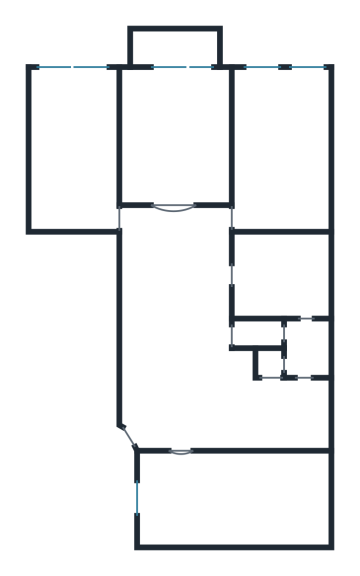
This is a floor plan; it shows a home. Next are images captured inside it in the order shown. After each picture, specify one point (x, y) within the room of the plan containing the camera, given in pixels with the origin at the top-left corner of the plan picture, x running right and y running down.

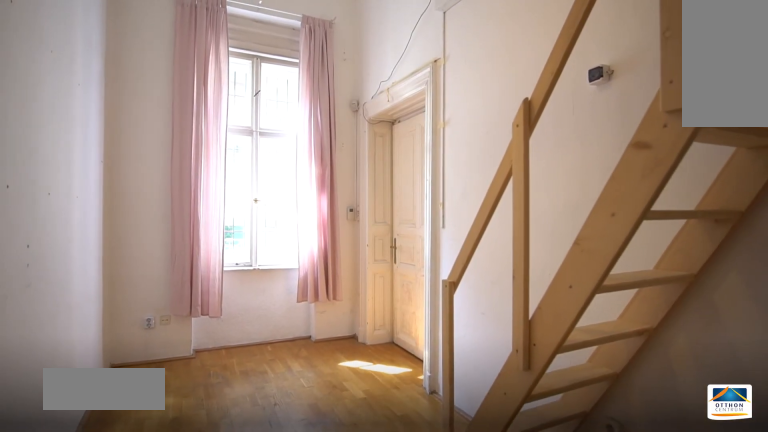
(222, 503)
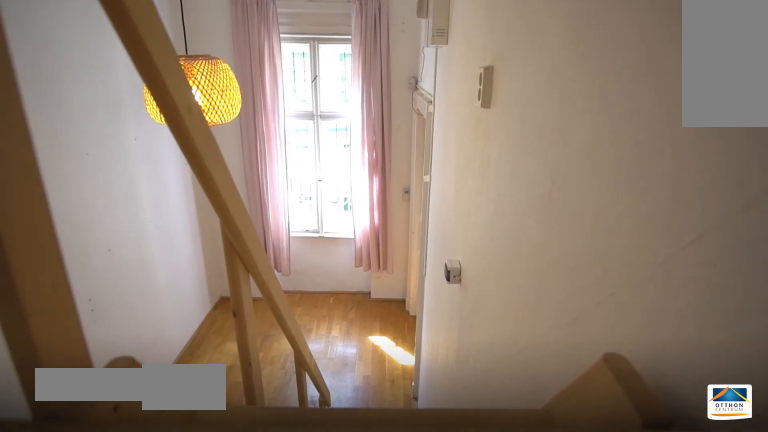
(304, 495)
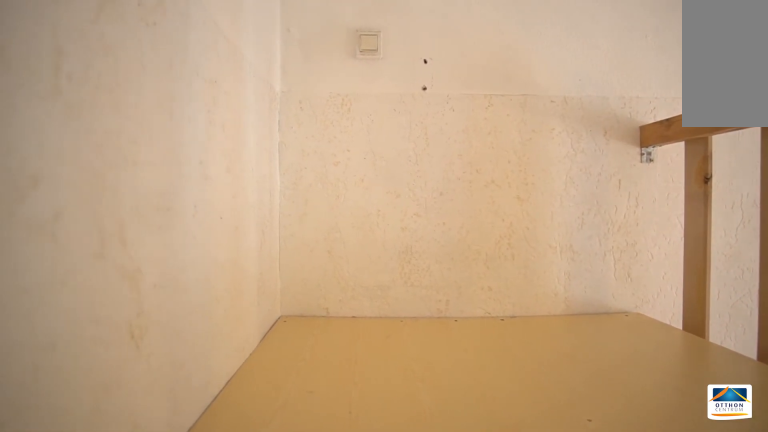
(303, 495)
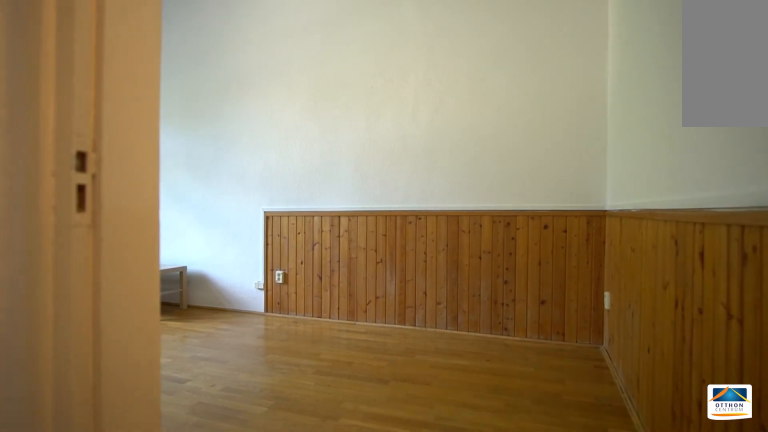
(290, 155)
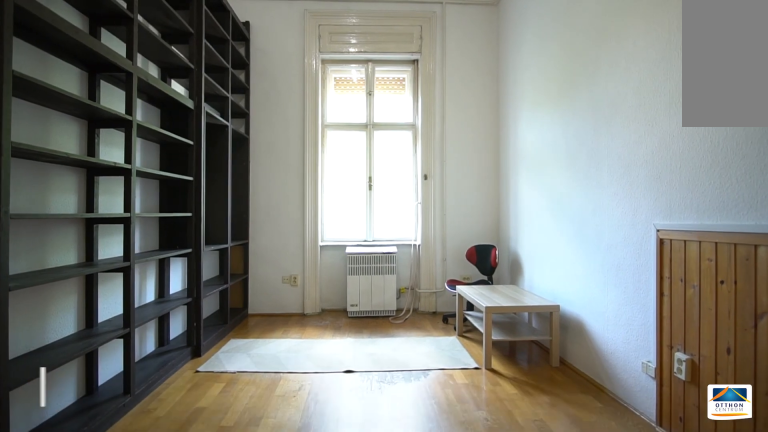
(290, 155)
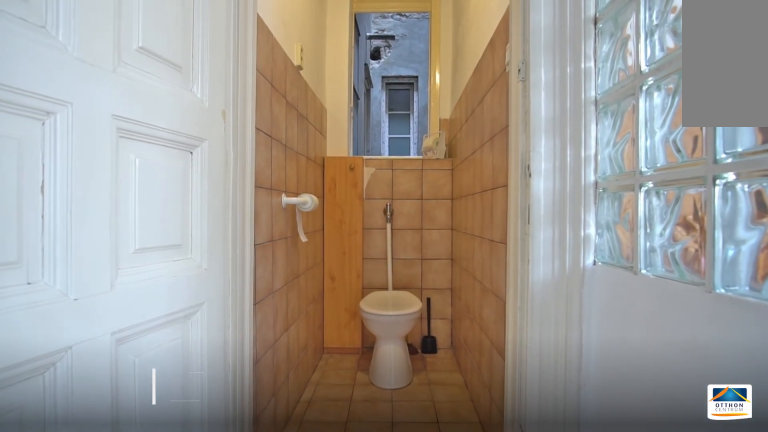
(261, 331)
